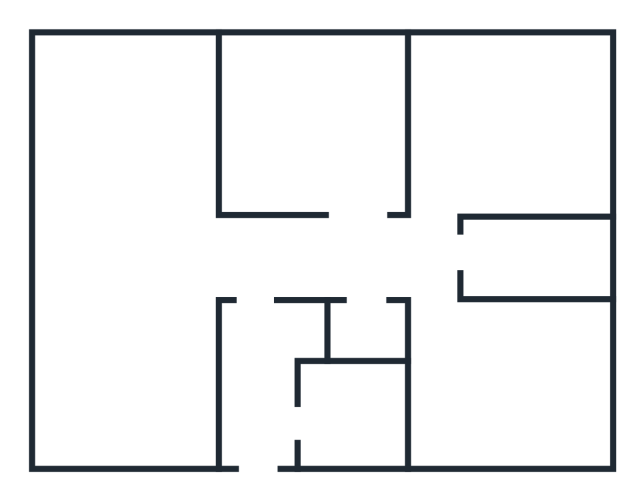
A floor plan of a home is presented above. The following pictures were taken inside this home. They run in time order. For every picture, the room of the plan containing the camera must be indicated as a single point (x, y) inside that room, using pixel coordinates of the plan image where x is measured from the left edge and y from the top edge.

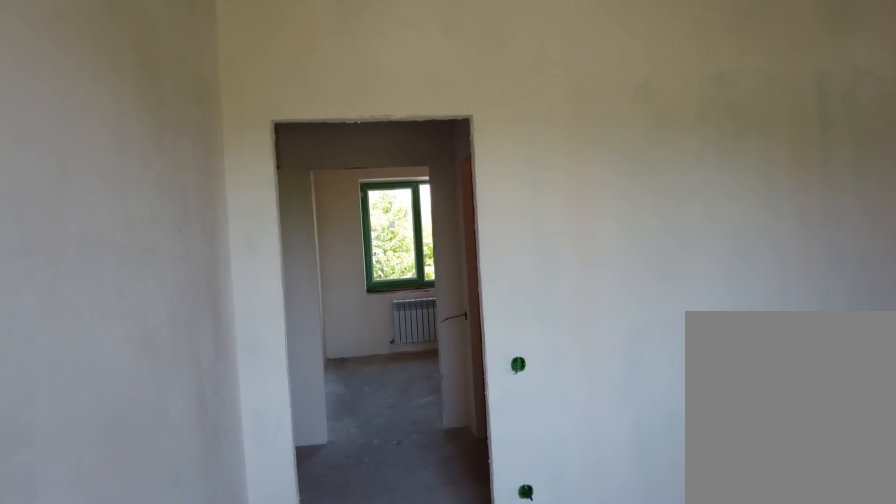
(466, 404)
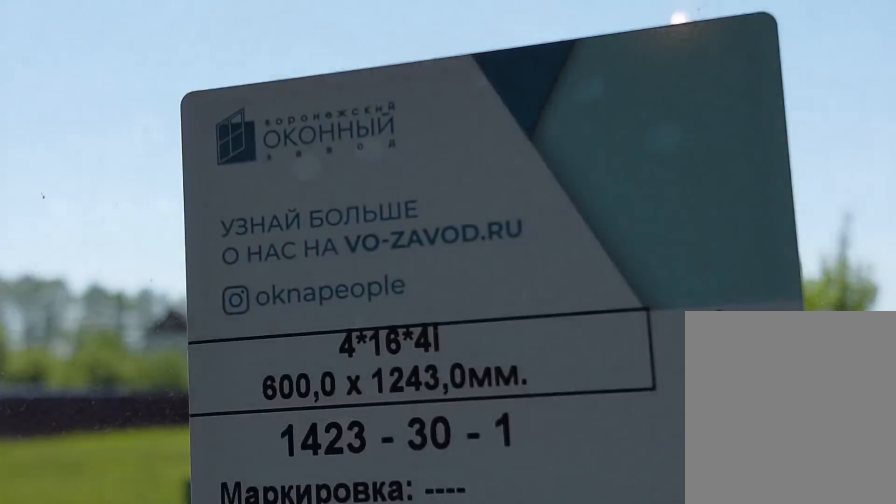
(466, 404)
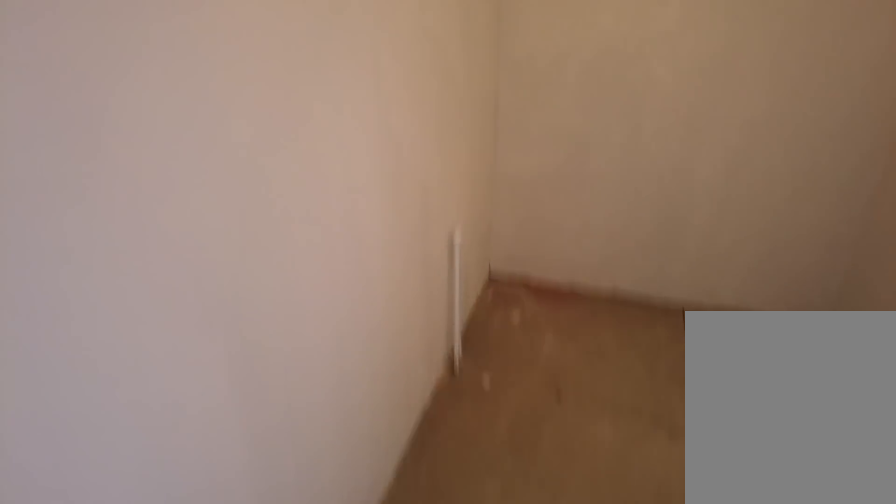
(434, 264)
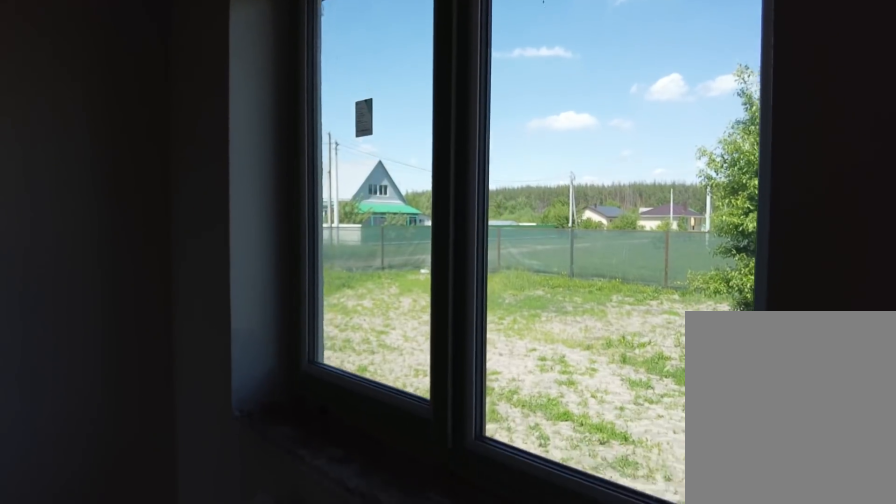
(449, 177)
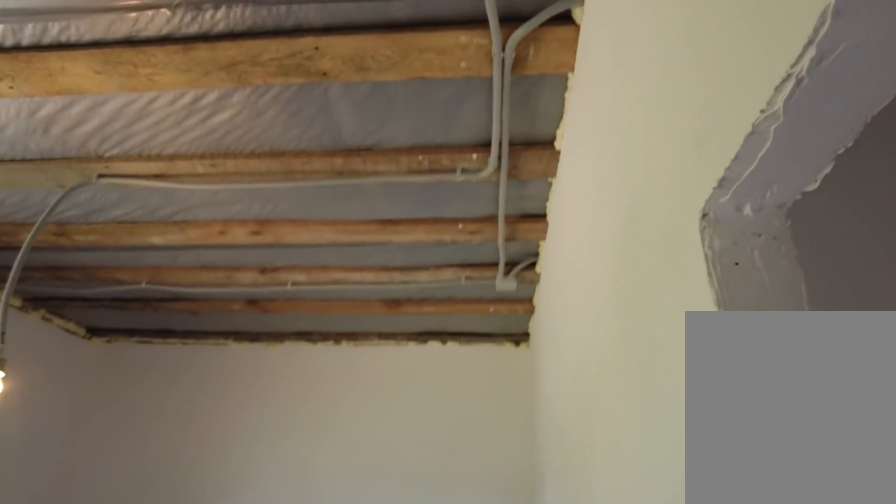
(449, 177)
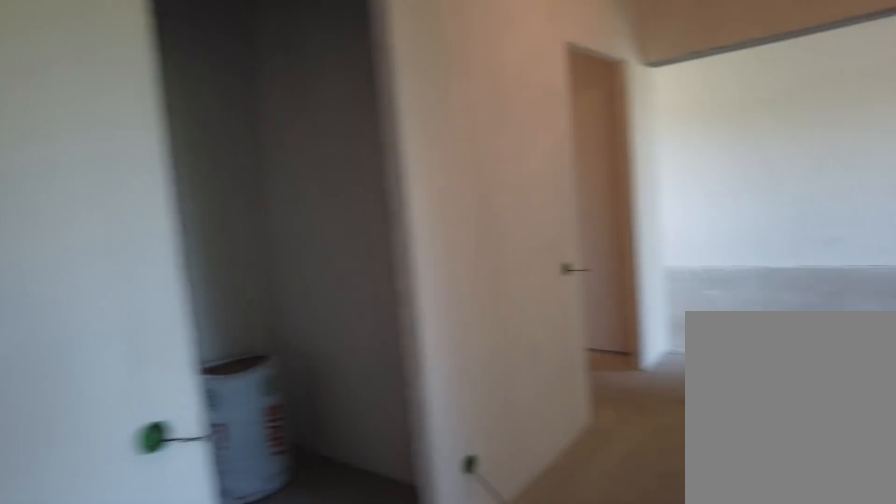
(425, 255)
